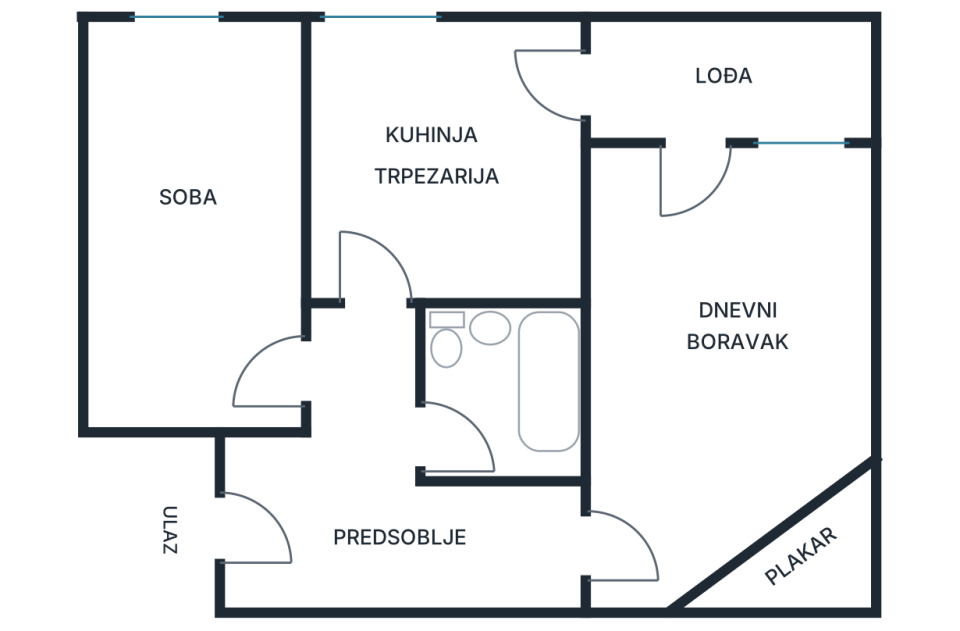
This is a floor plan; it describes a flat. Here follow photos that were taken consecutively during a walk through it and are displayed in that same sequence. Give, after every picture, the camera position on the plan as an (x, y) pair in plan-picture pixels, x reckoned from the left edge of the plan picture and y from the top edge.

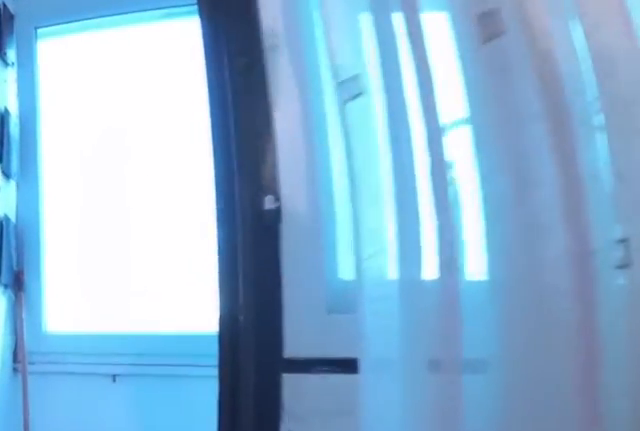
(677, 291)
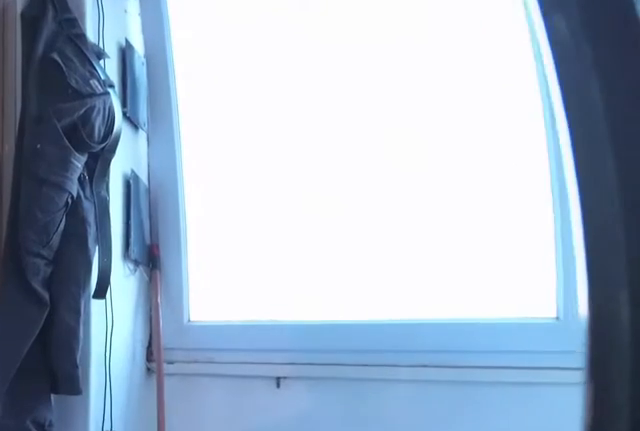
(683, 244)
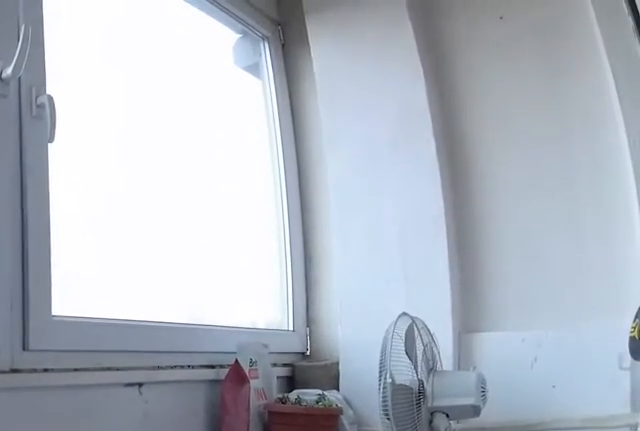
(672, 113)
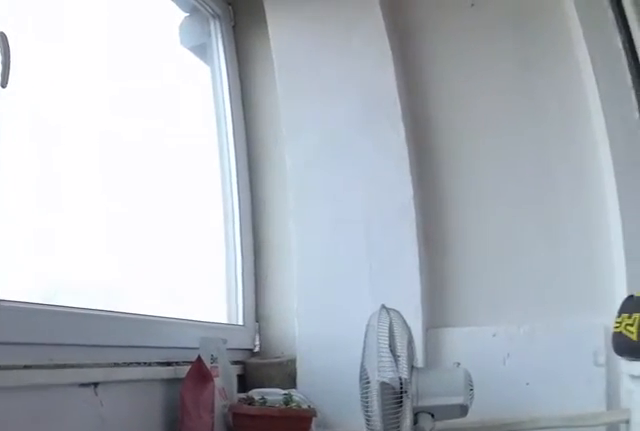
(673, 101)
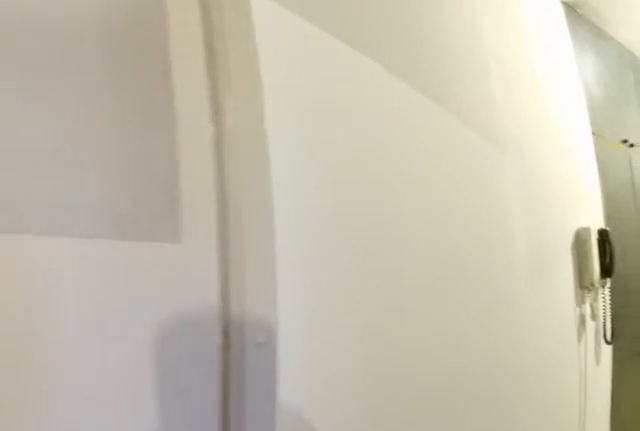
(644, 514)
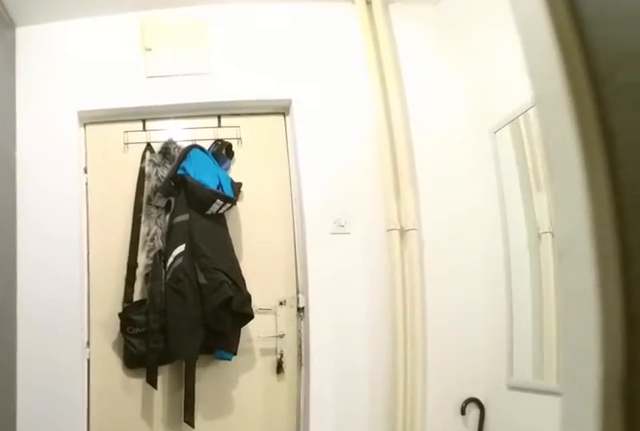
(469, 543)
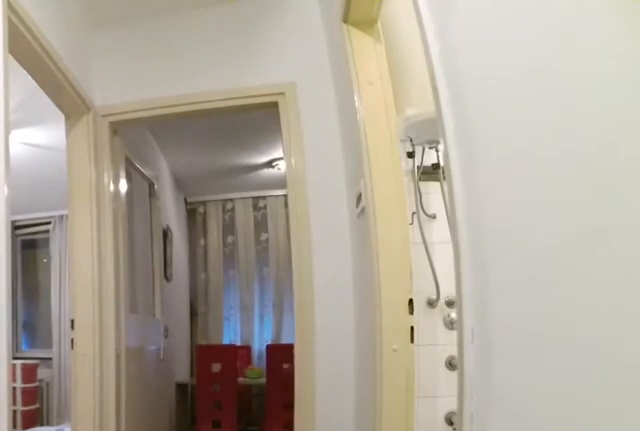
(360, 536)
